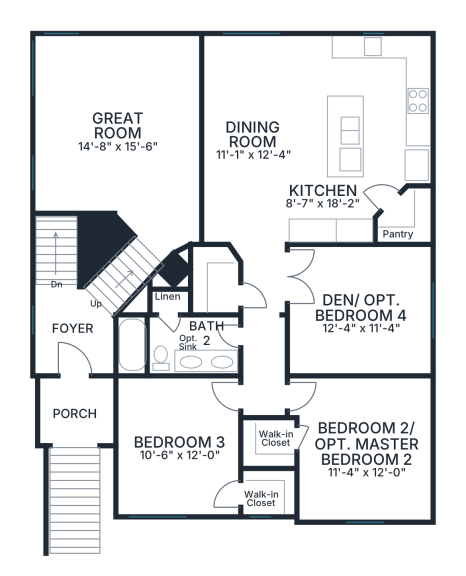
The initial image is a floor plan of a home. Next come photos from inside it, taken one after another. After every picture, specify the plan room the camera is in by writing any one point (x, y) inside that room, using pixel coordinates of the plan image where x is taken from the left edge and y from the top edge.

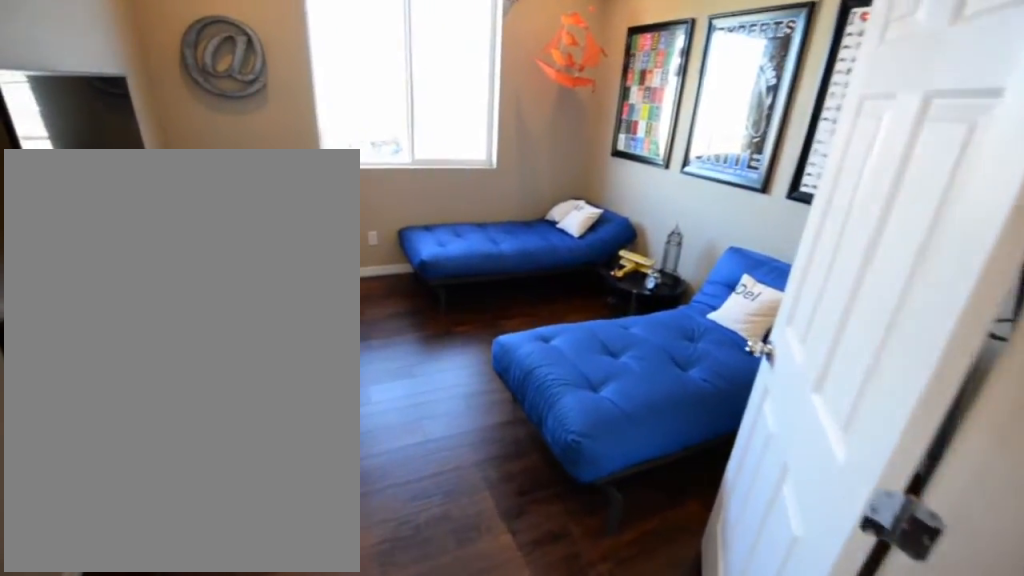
(359, 310)
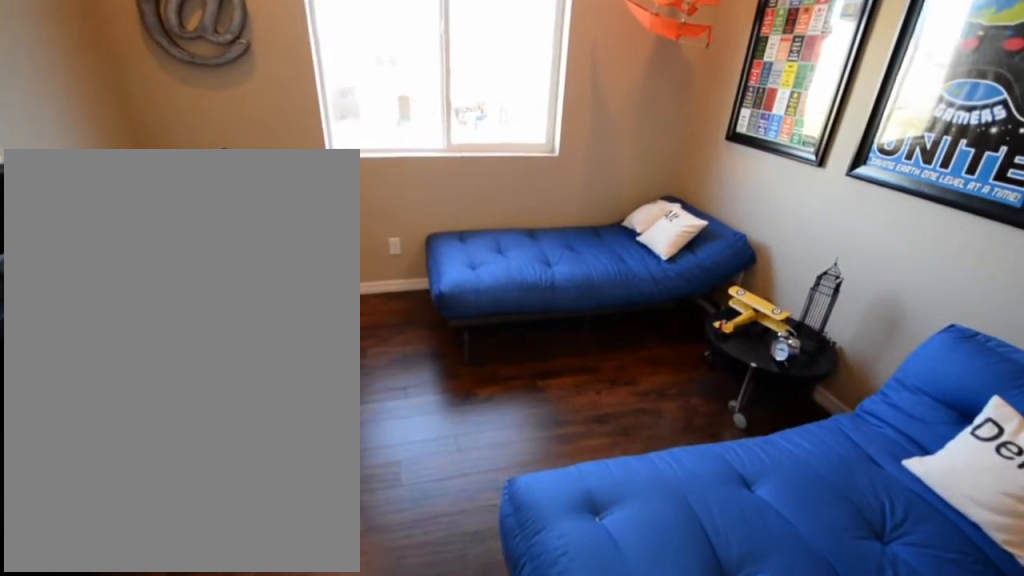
(359, 310)
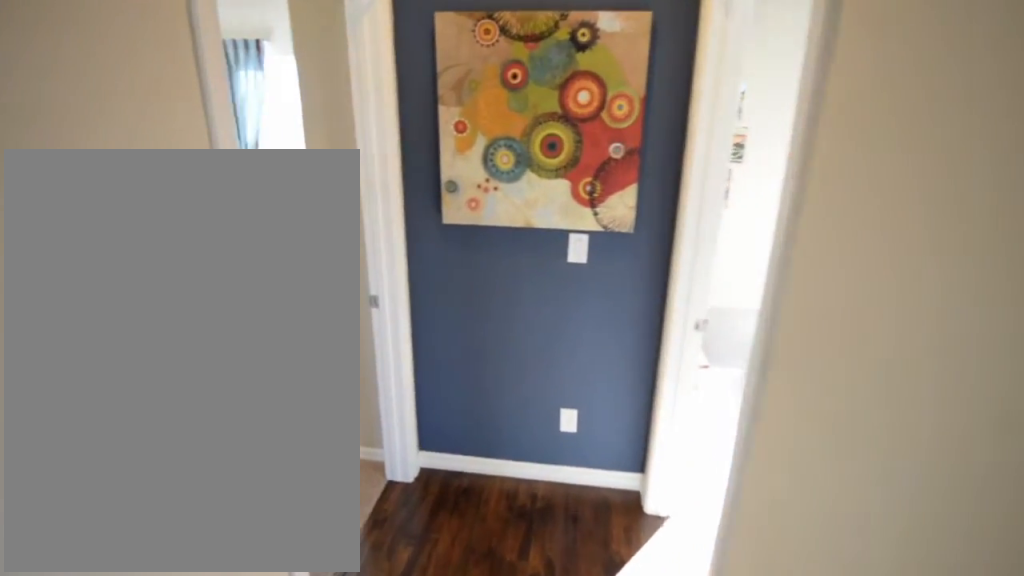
(264, 331)
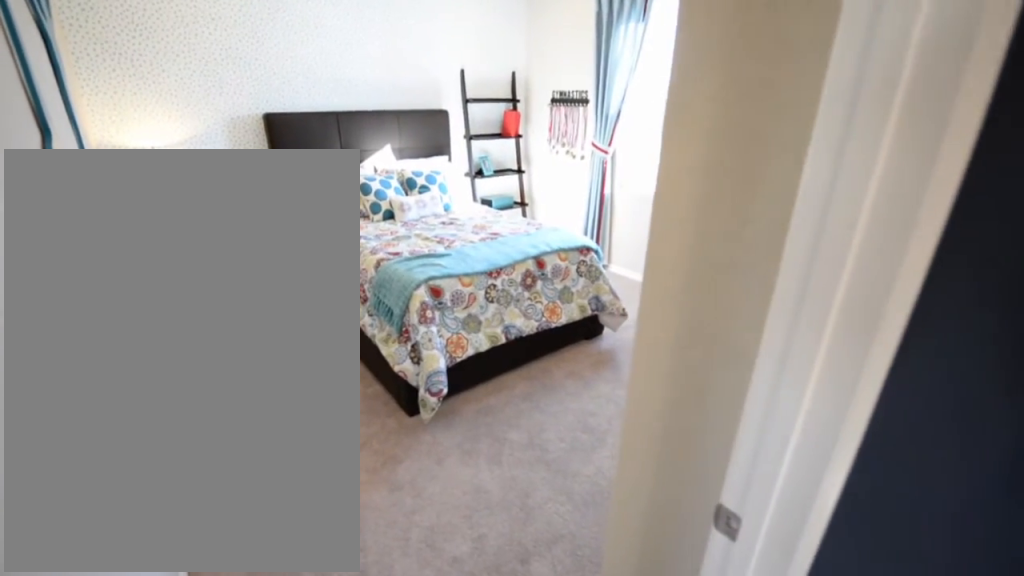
(351, 447)
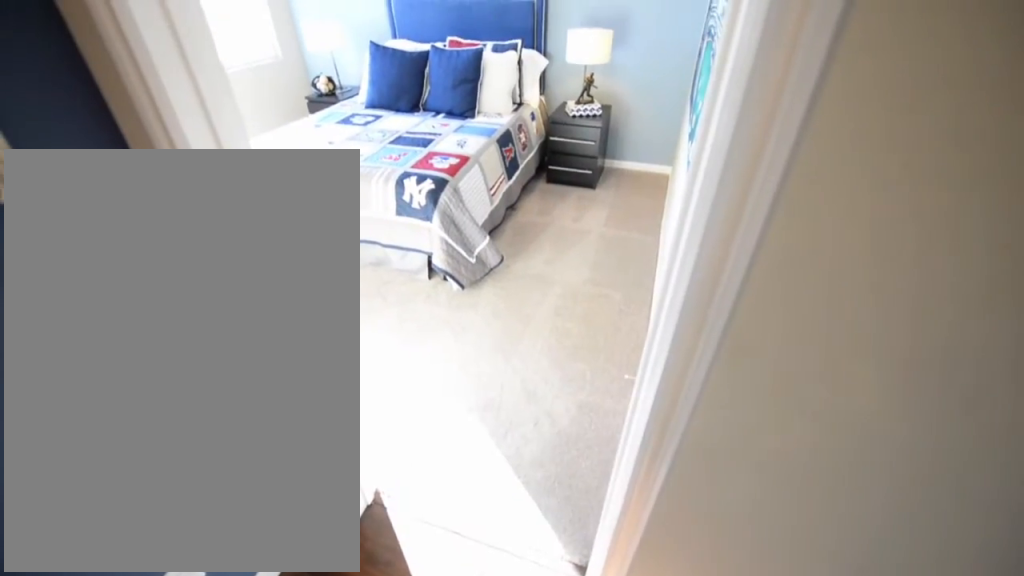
(189, 455)
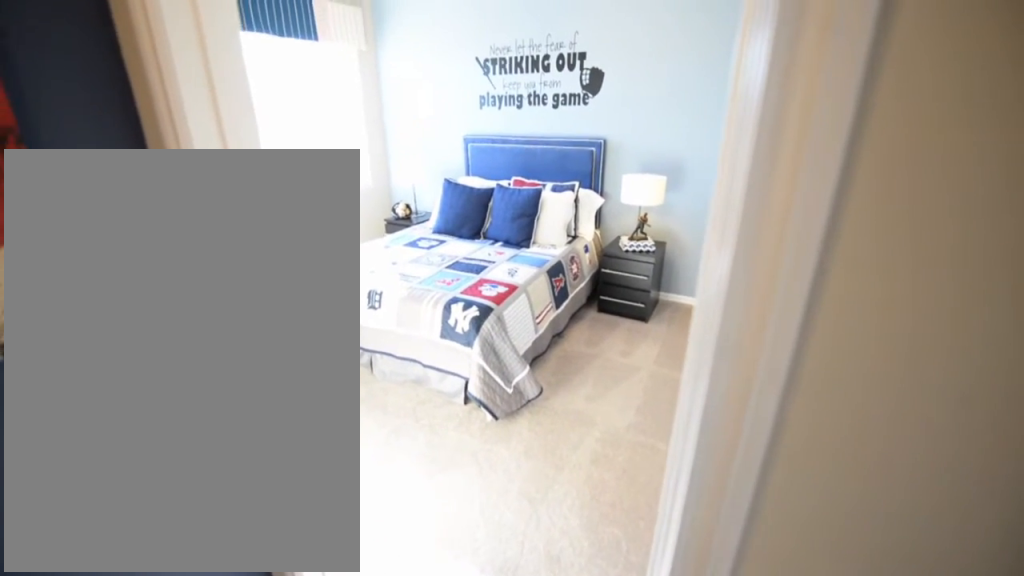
(189, 455)
